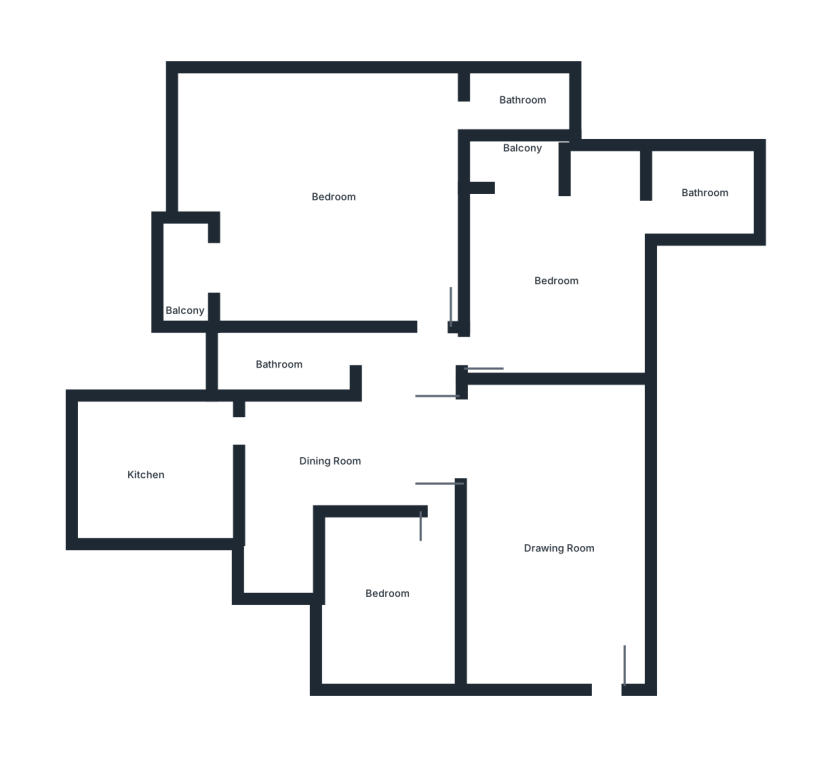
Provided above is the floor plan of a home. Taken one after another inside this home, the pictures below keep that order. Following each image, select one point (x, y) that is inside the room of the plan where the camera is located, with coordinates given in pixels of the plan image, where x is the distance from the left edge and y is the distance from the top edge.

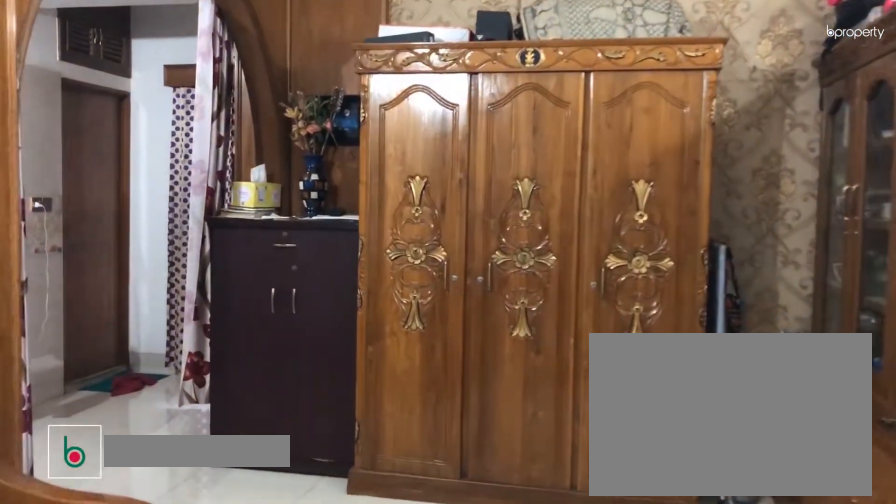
(557, 527)
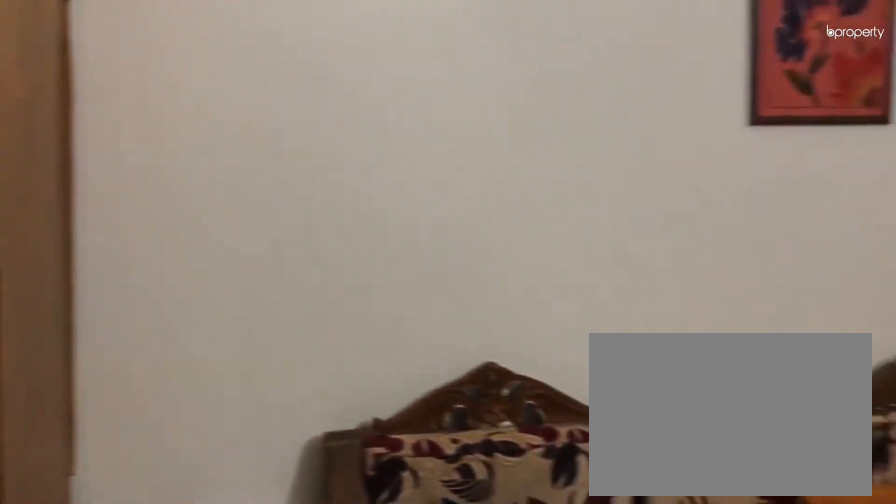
(557, 527)
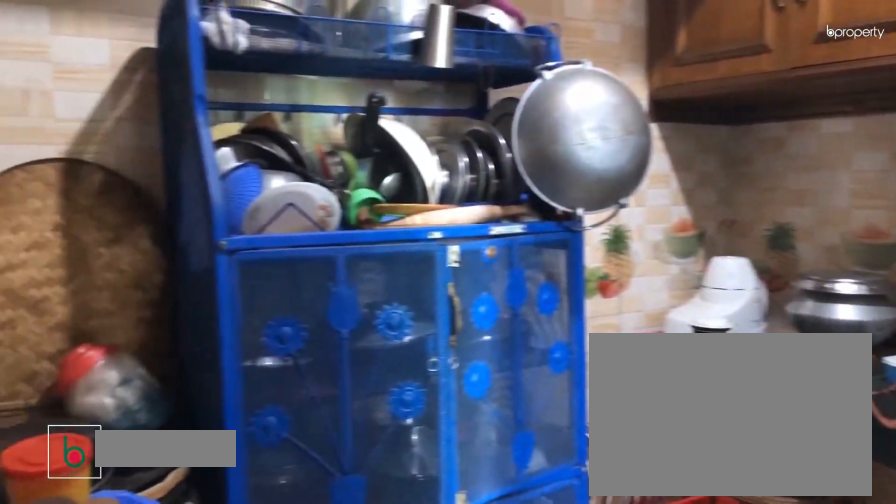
(156, 475)
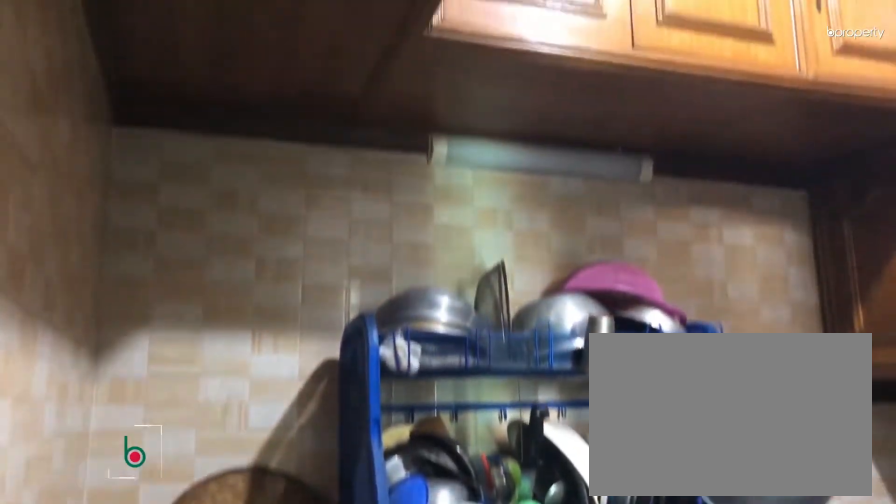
(156, 475)
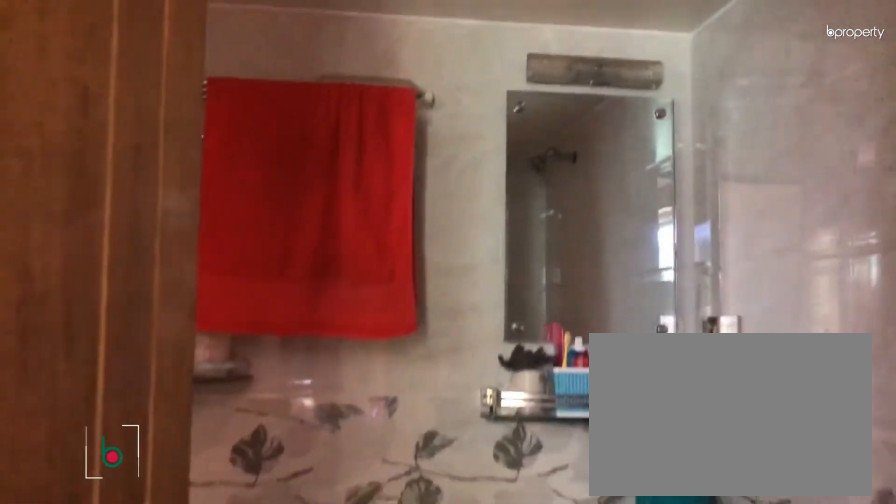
(279, 360)
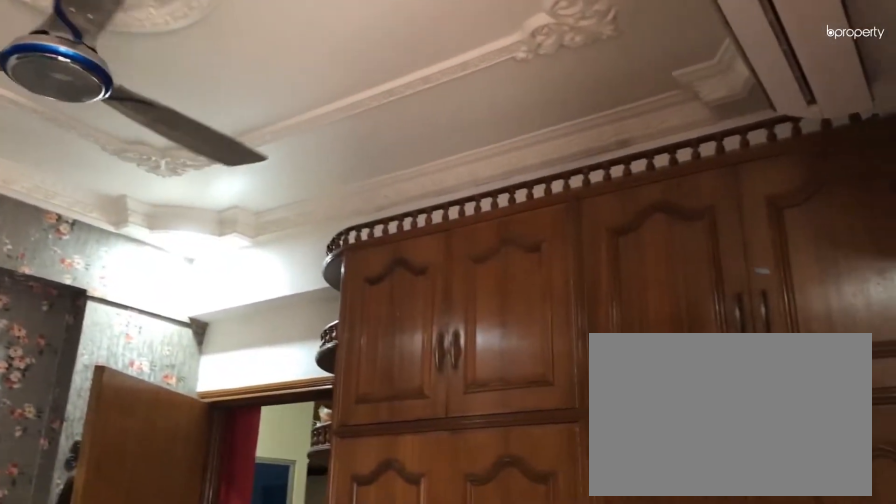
(546, 277)
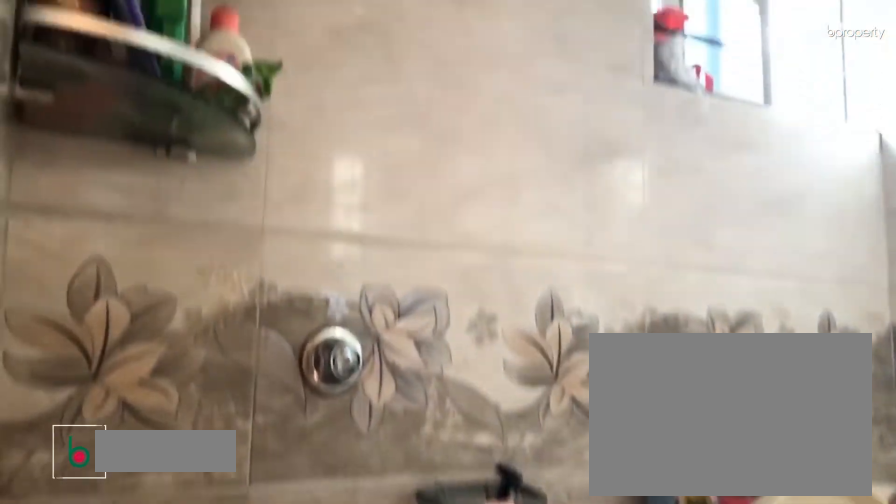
(702, 193)
